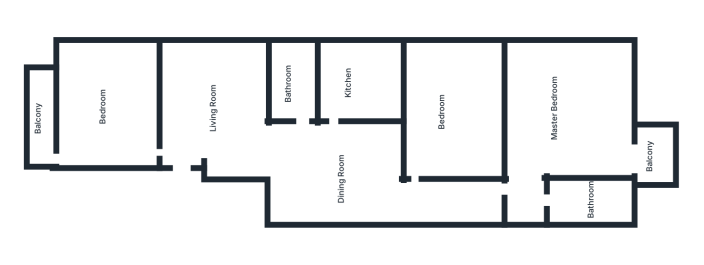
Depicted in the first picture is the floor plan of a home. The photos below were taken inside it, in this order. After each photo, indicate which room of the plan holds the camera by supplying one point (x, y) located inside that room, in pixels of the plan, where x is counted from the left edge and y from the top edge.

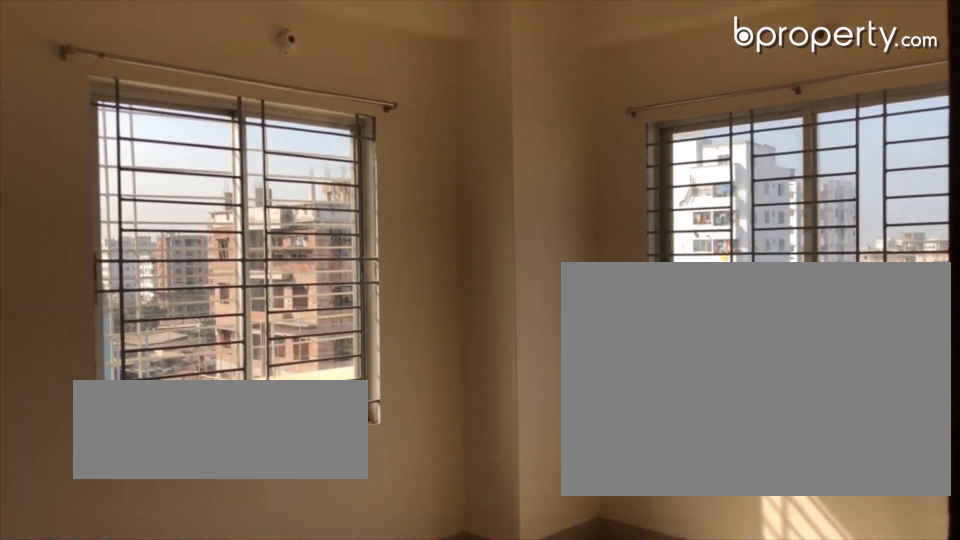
(113, 104)
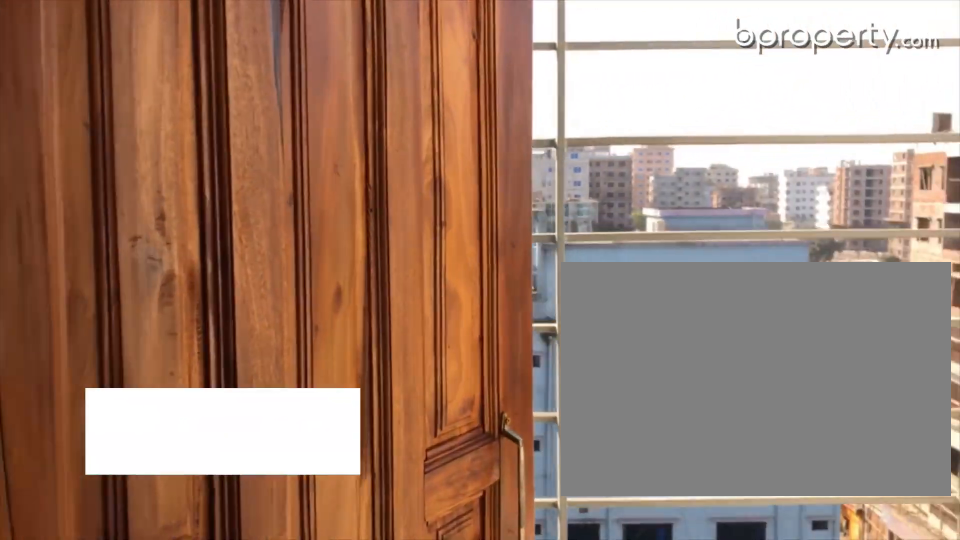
(50, 151)
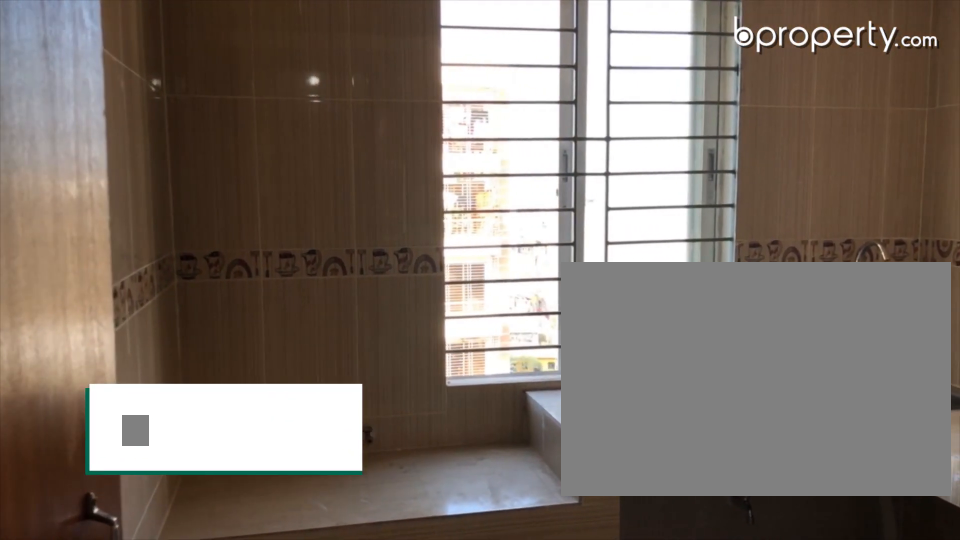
(348, 84)
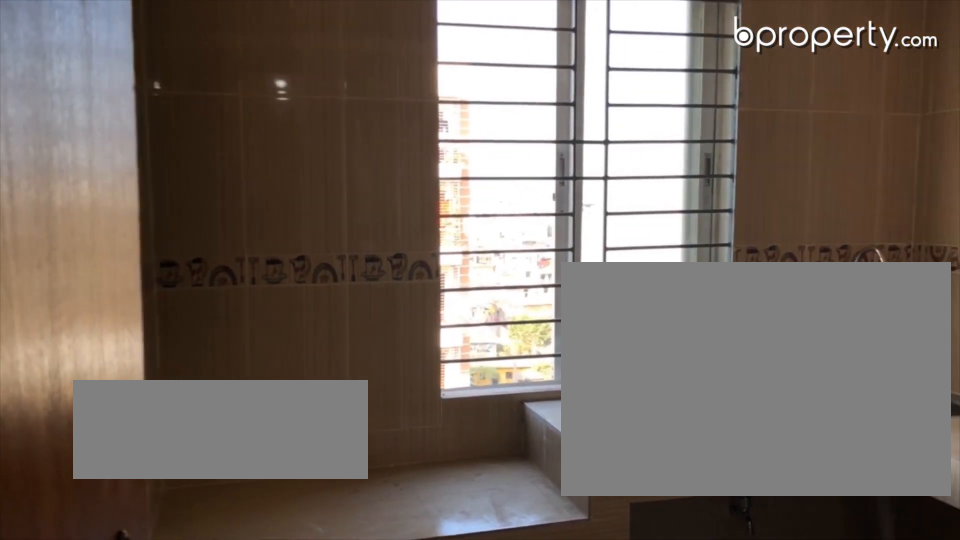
(348, 84)
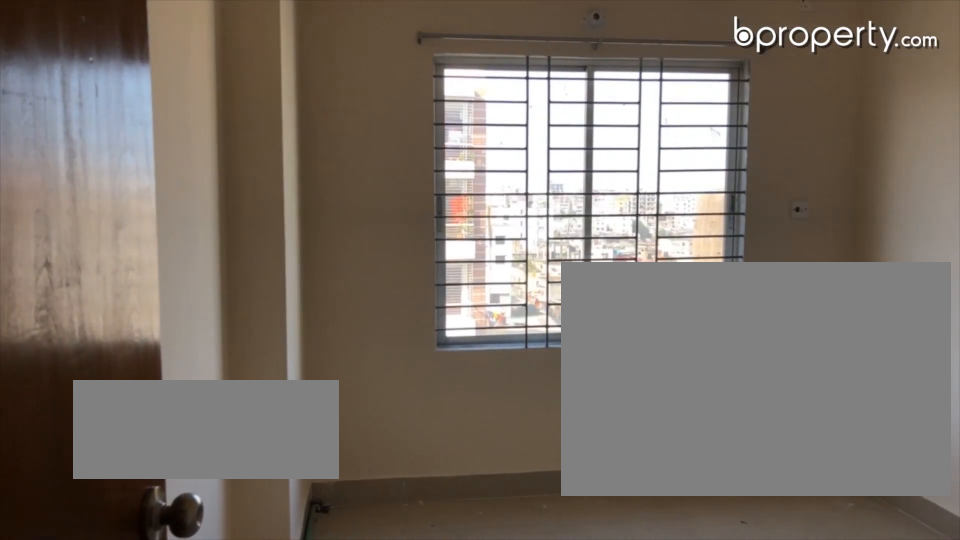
(459, 105)
